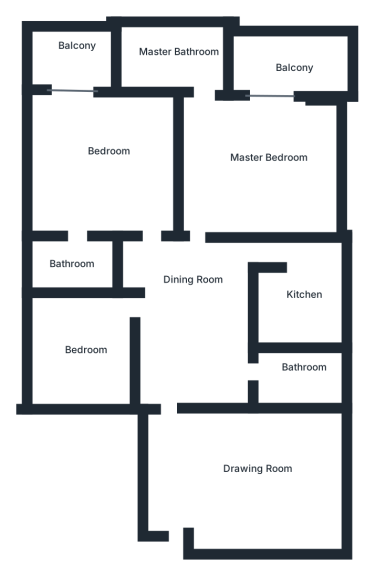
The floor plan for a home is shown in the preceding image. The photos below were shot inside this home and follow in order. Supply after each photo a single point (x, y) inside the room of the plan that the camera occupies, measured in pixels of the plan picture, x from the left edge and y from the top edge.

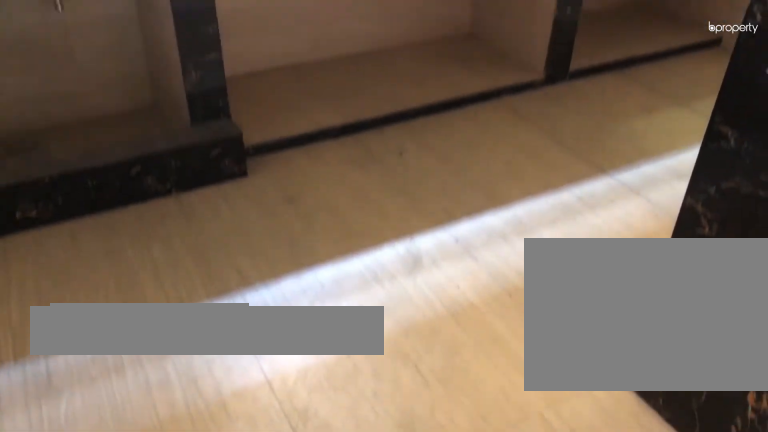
(302, 305)
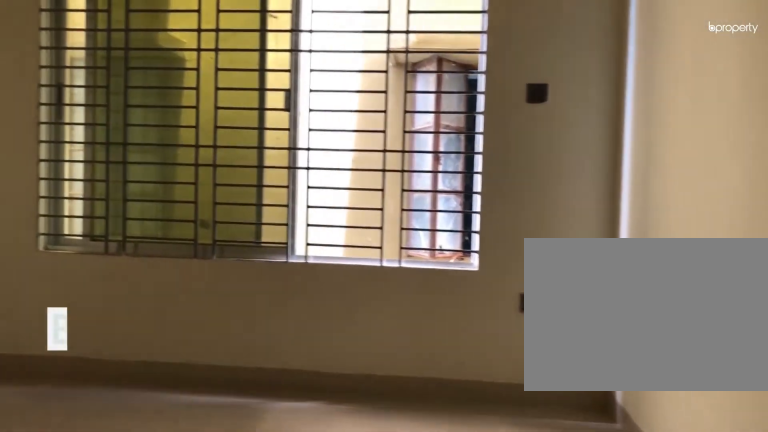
(77, 348)
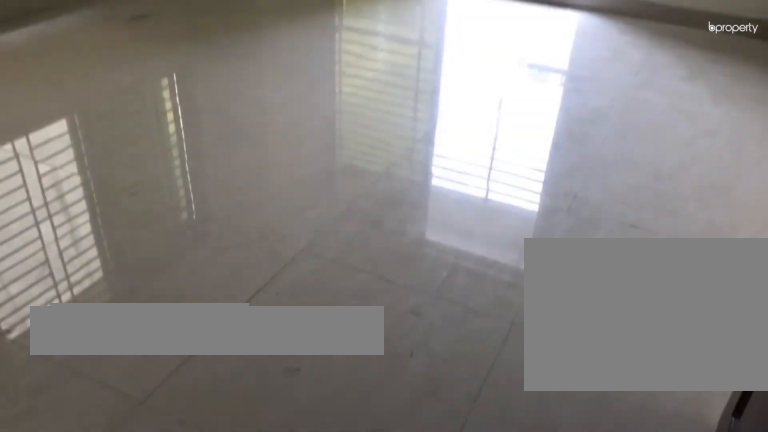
(85, 165)
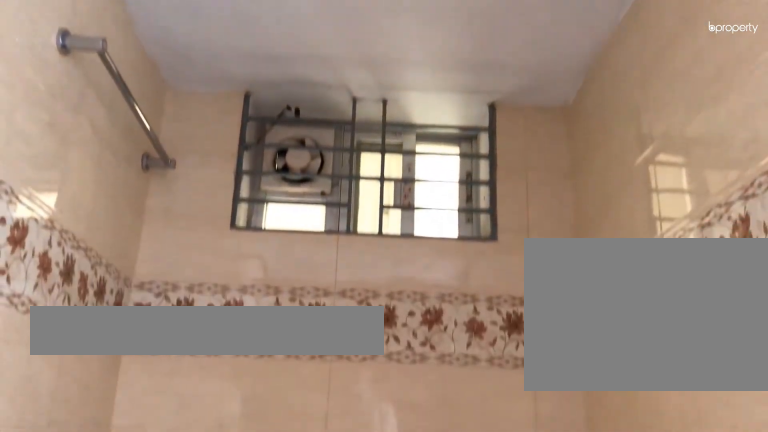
(69, 266)
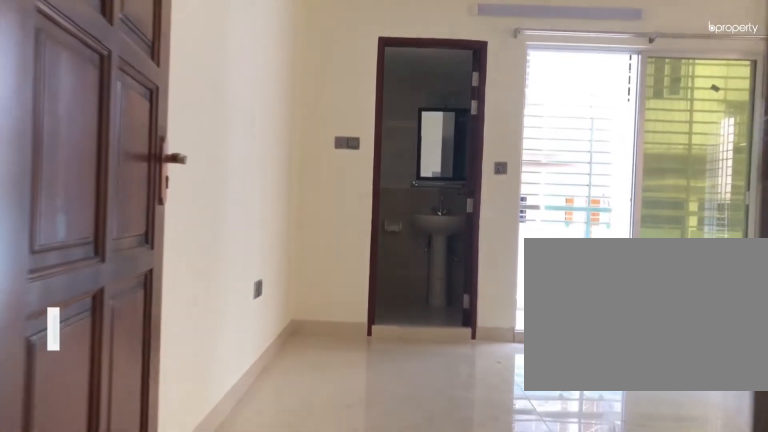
(245, 158)
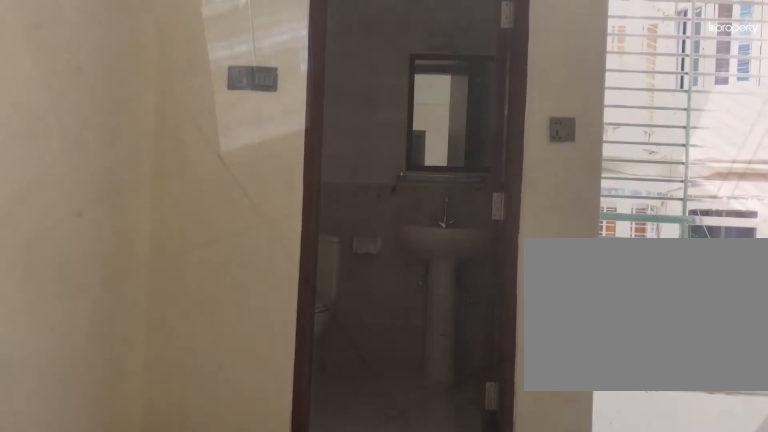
(245, 158)
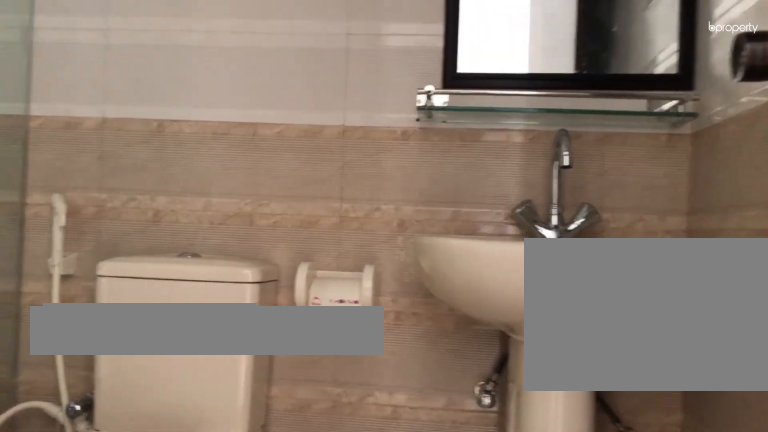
(182, 59)
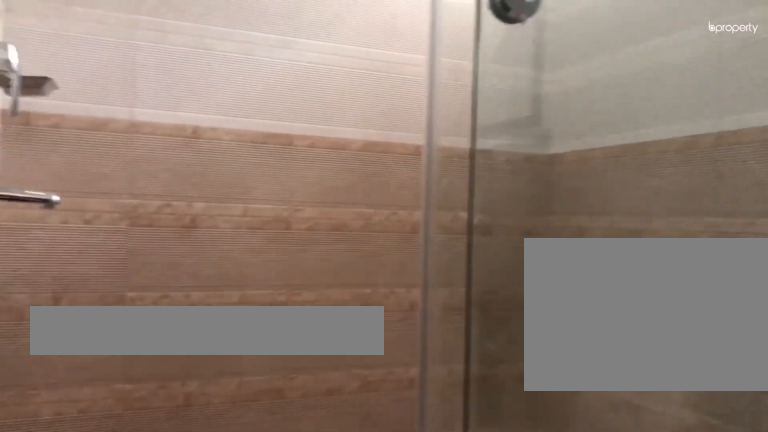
(182, 59)
